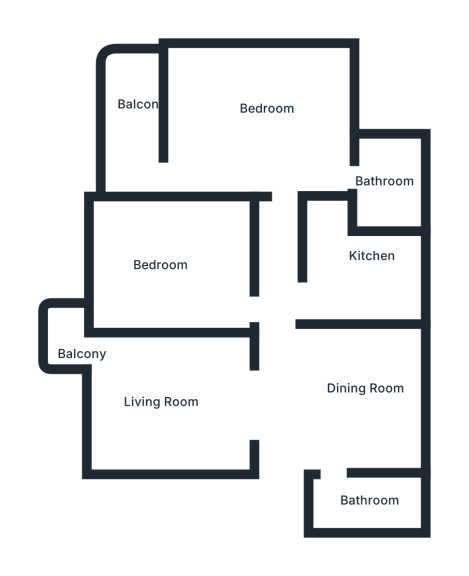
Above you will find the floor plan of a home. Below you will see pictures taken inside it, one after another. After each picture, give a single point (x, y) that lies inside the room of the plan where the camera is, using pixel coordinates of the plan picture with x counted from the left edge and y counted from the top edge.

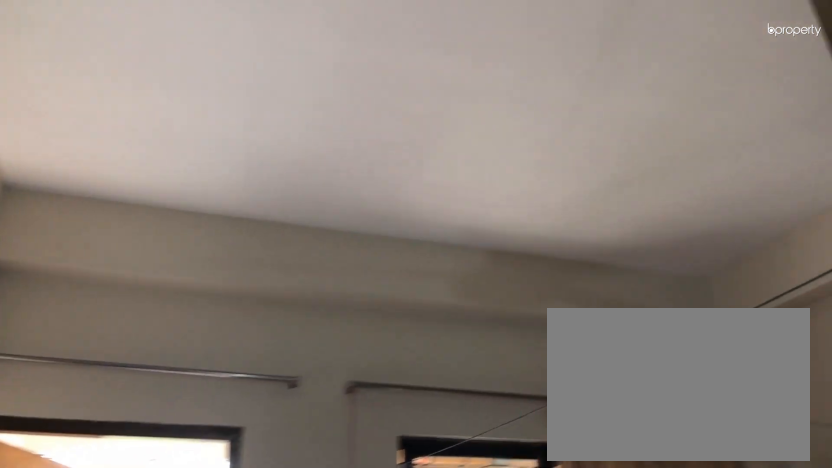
(260, 115)
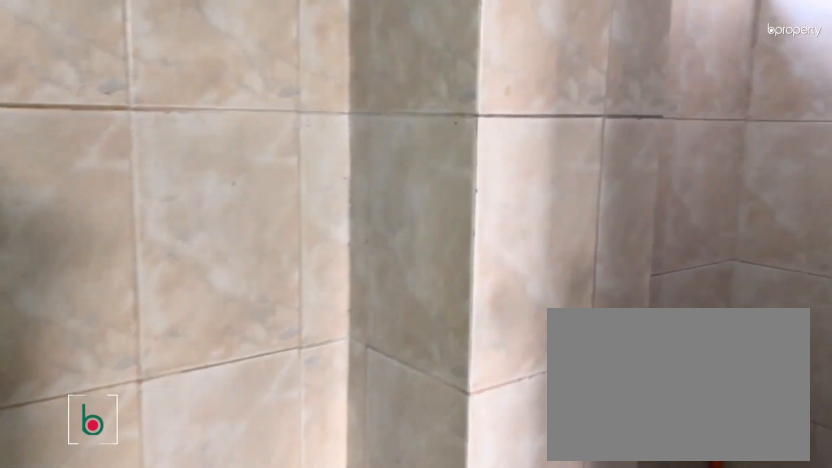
(389, 183)
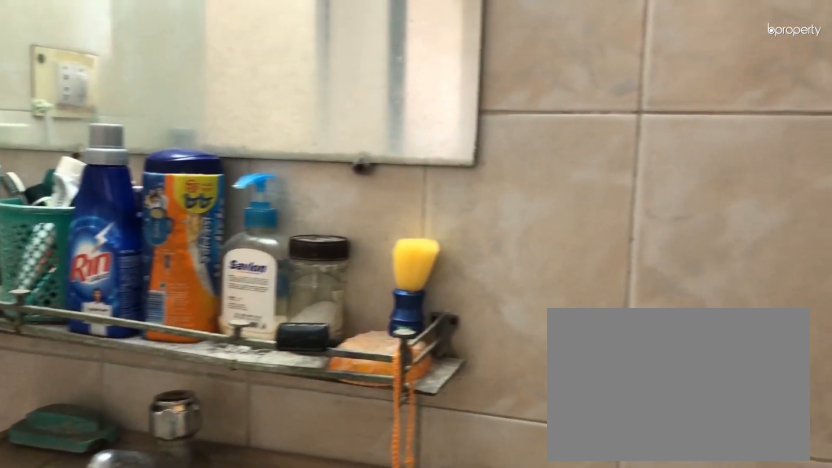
(389, 184)
